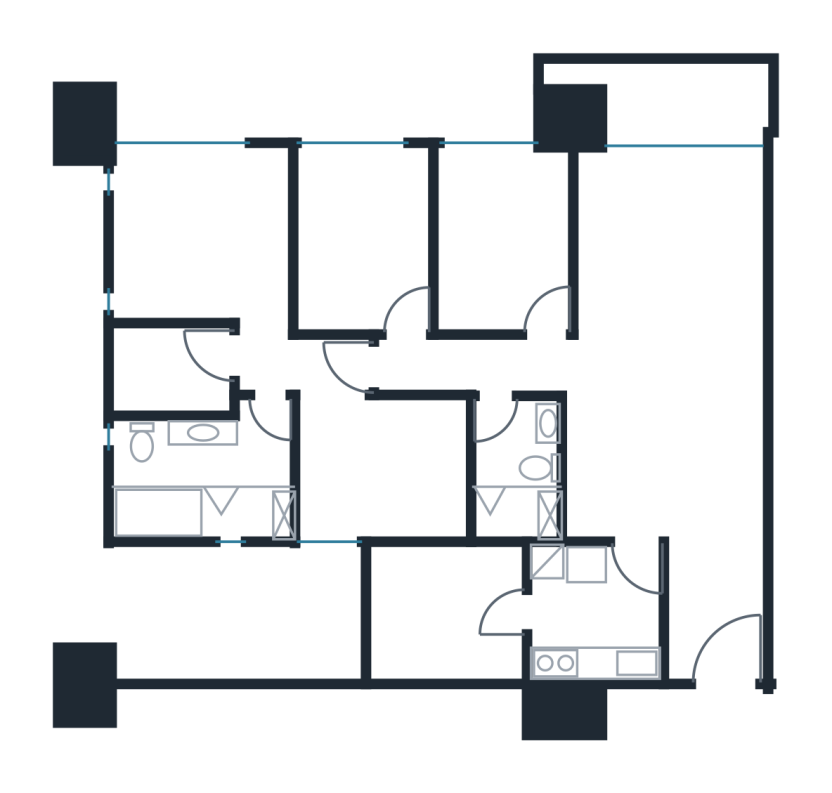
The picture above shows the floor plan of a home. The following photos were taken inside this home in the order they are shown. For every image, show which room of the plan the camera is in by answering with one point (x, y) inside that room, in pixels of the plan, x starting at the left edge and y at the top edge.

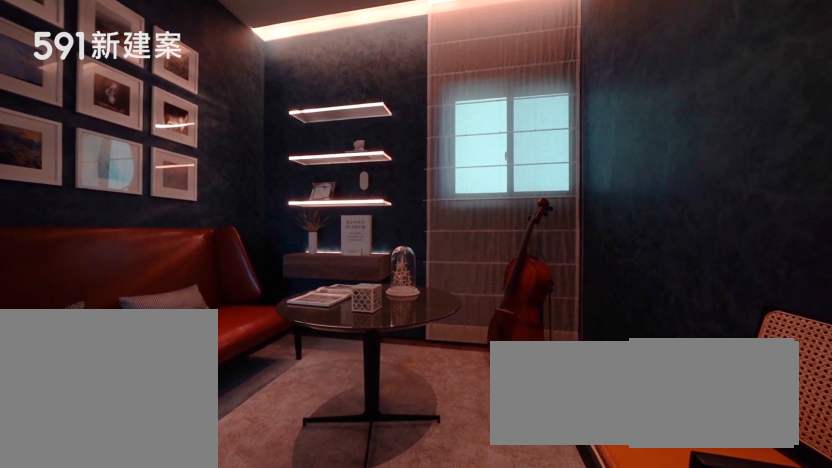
(389, 471)
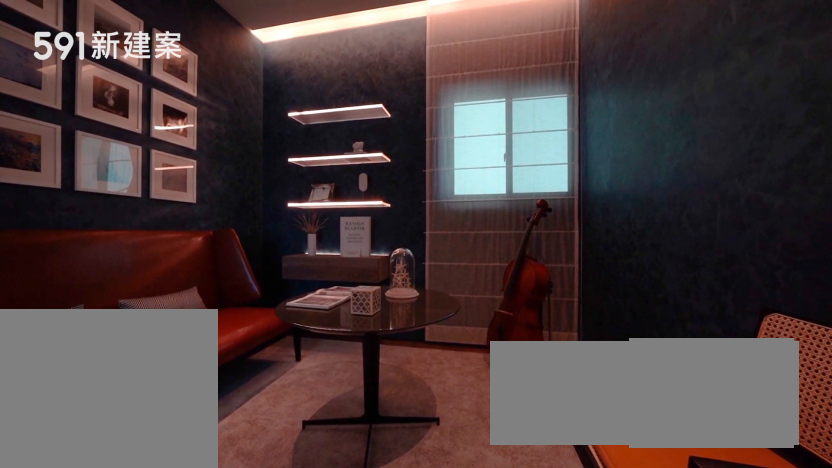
(389, 471)
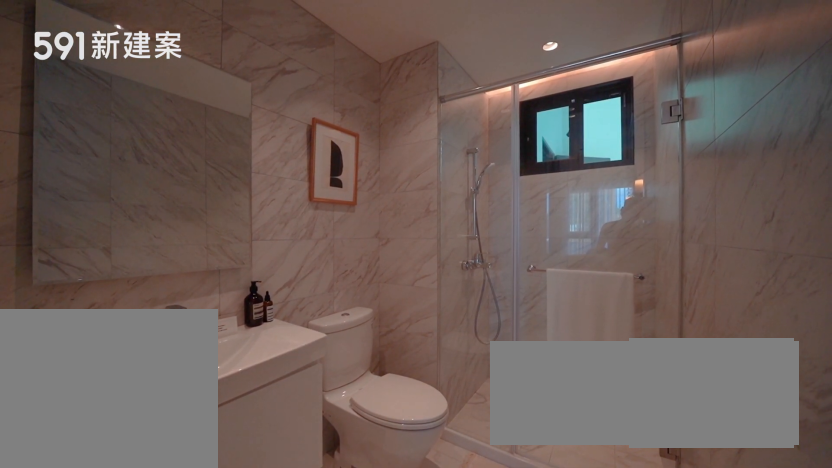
(513, 475)
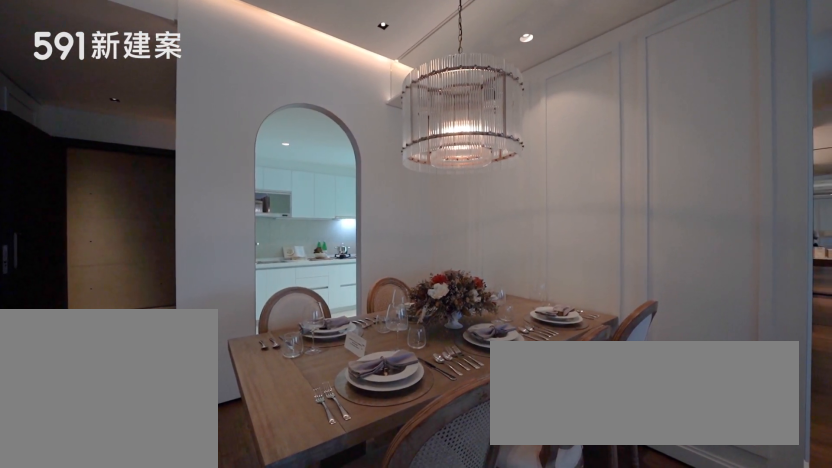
(661, 468)
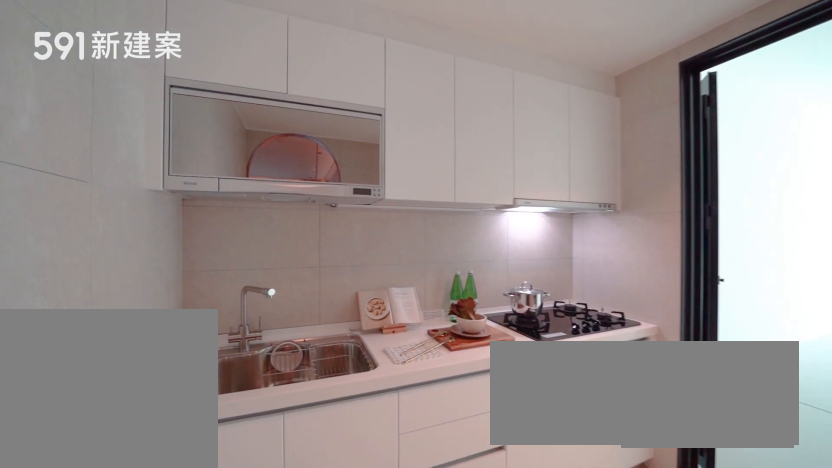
(592, 614)
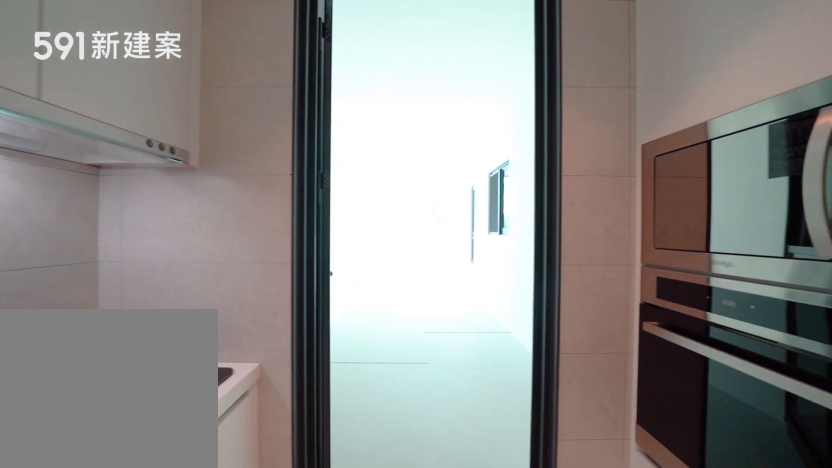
(592, 614)
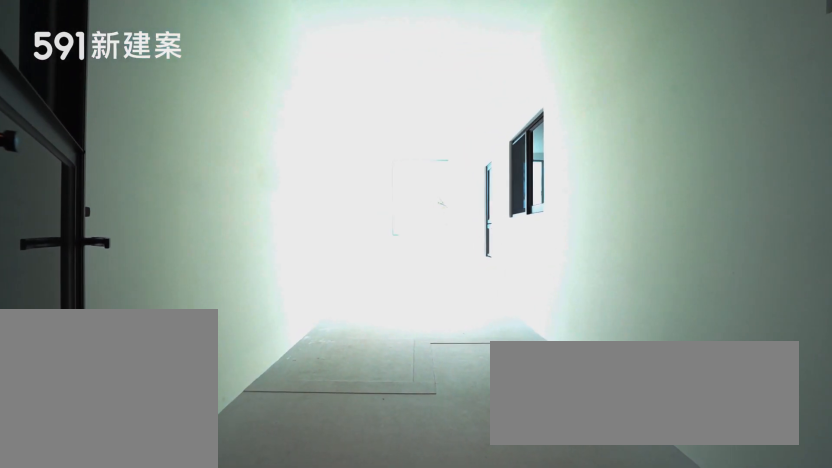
(450, 606)
